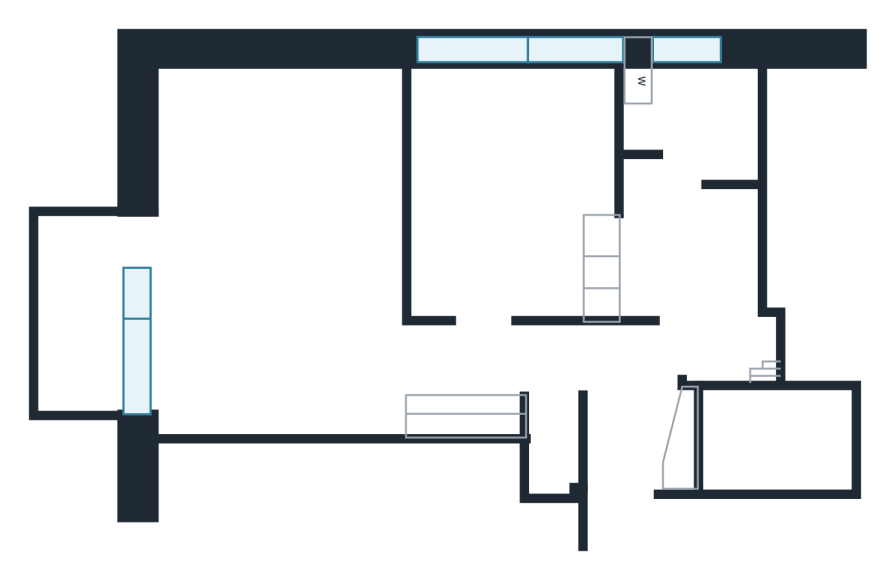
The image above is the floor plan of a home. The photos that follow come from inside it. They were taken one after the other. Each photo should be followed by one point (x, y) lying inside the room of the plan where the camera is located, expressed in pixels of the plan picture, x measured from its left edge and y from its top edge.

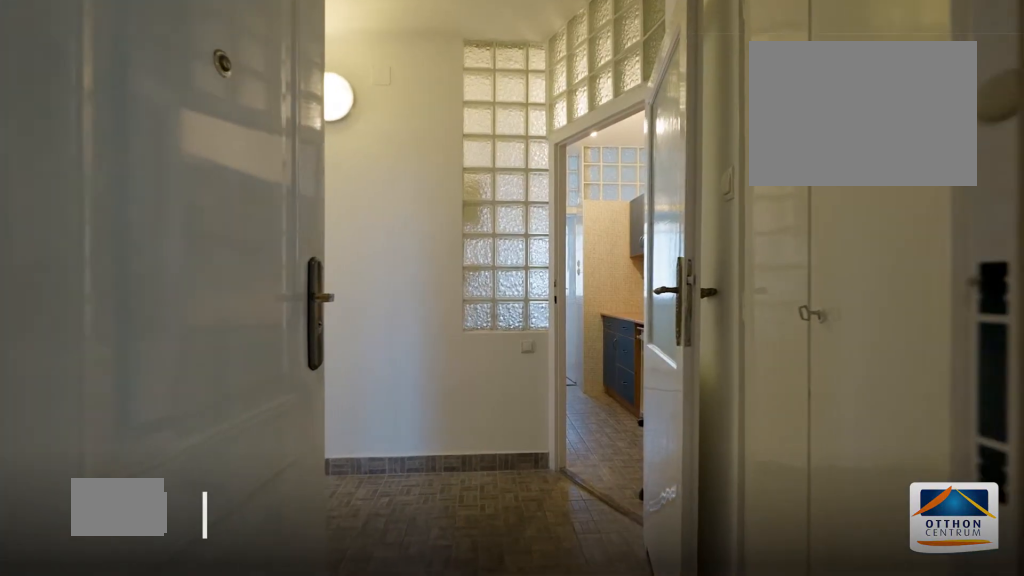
(623, 440)
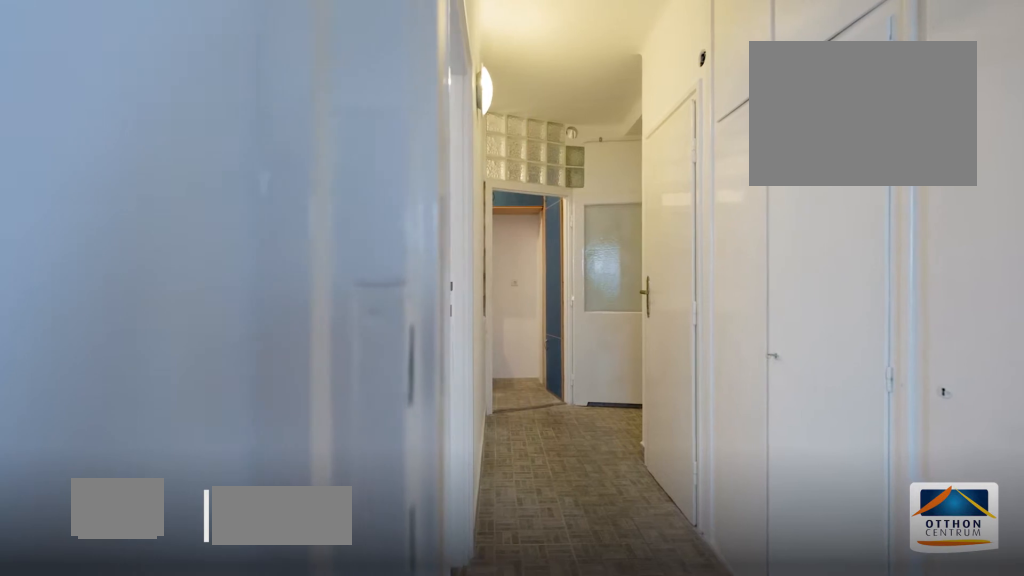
(623, 440)
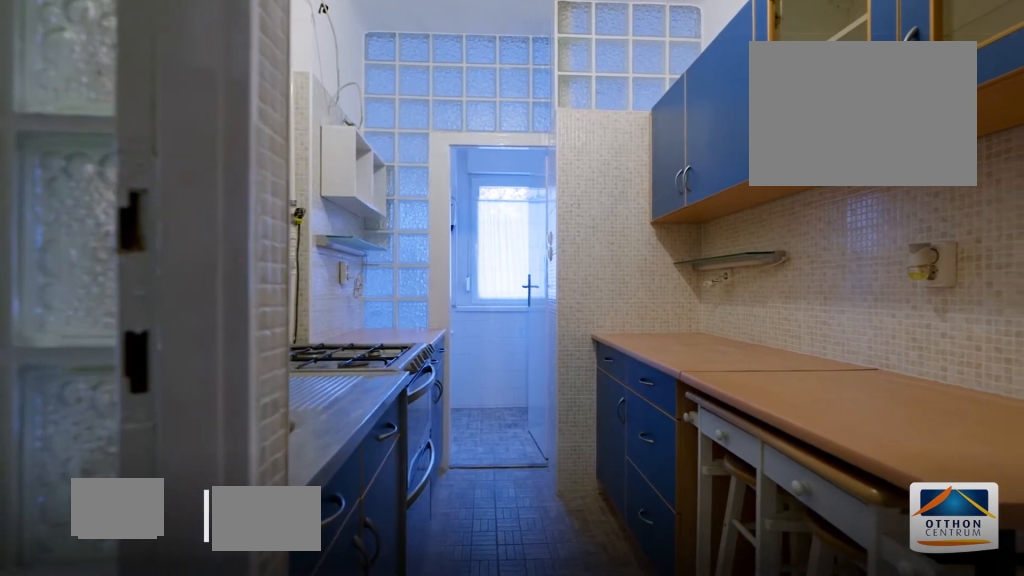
(700, 239)
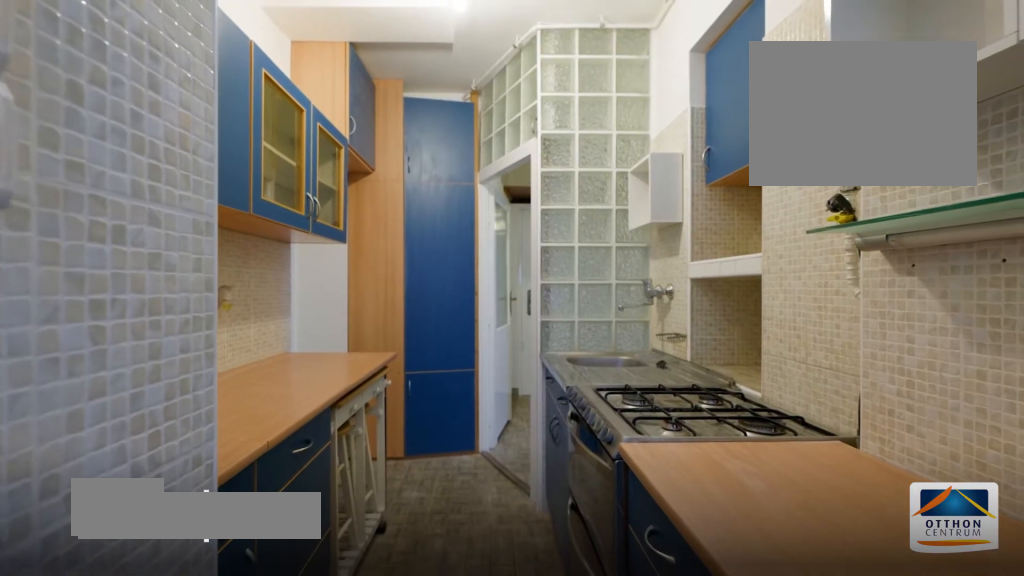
(700, 238)
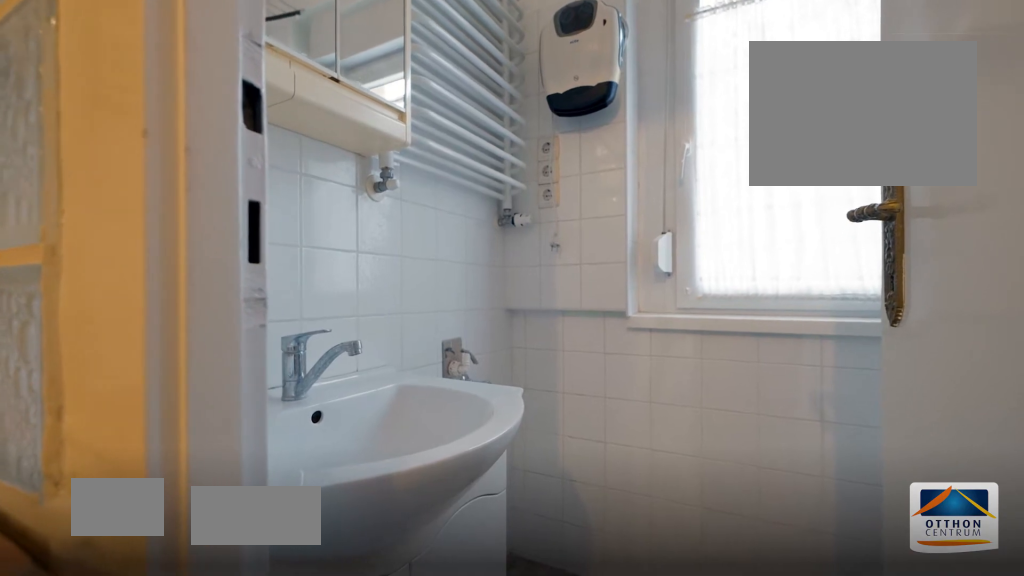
(700, 130)
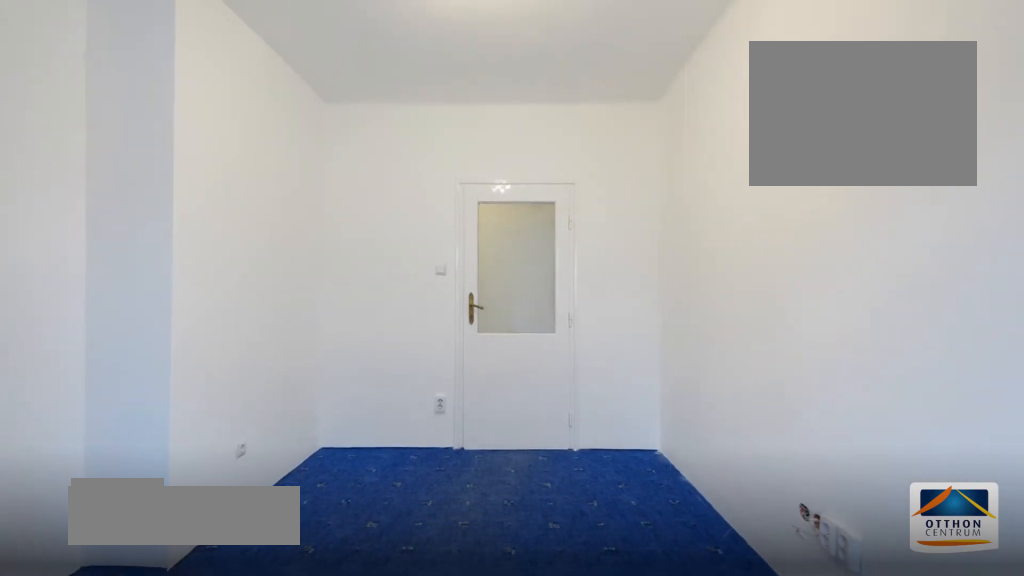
(520, 186)
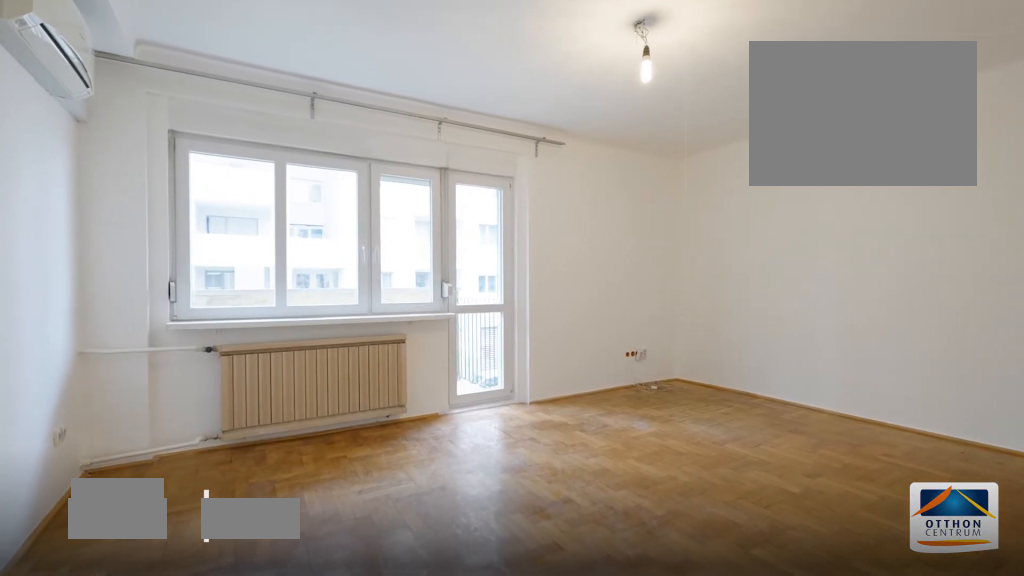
(291, 234)
